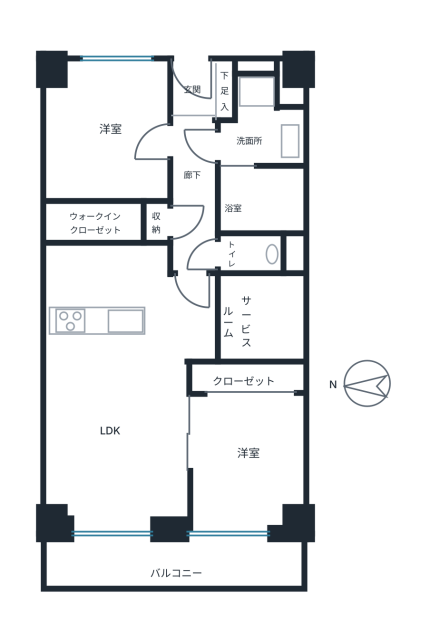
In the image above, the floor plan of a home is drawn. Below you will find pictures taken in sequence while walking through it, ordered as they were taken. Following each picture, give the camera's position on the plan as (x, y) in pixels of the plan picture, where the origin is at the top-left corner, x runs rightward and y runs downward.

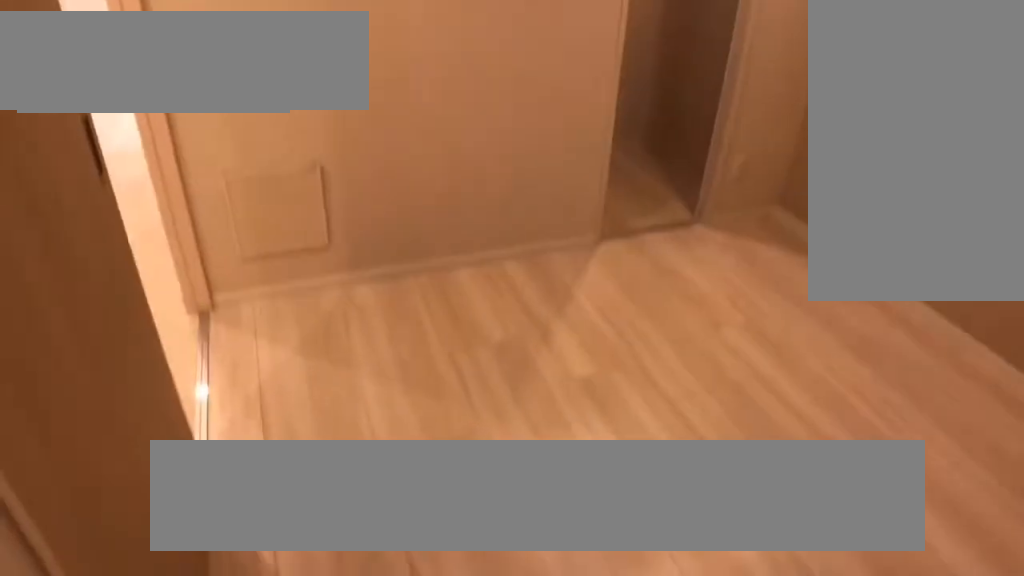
(110, 119)
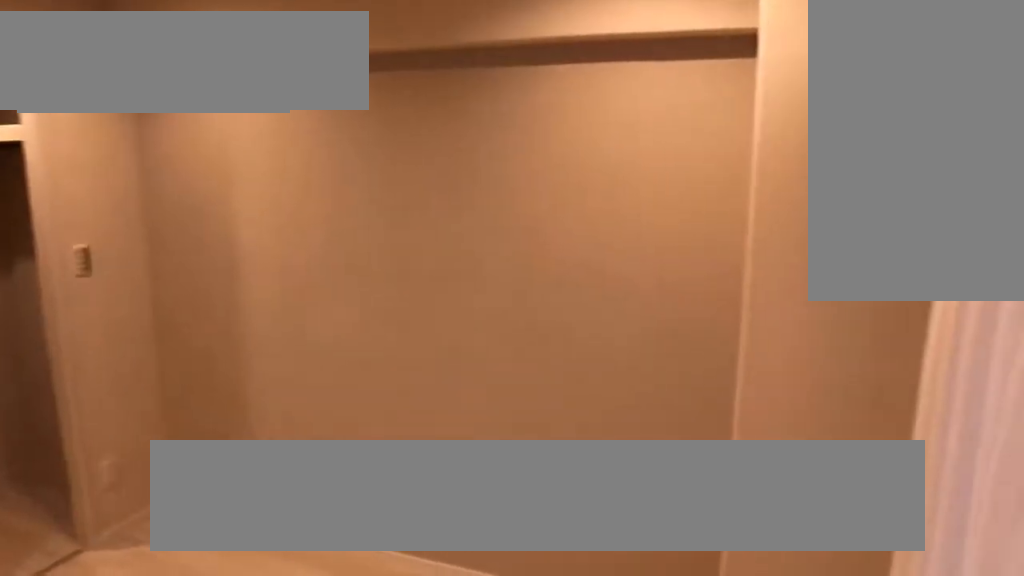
(111, 119)
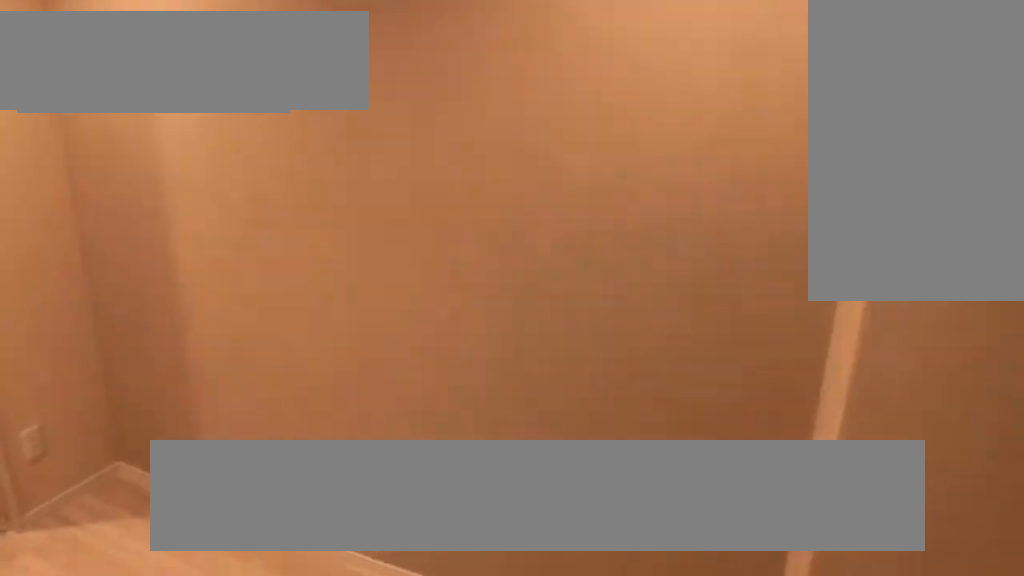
(111, 119)
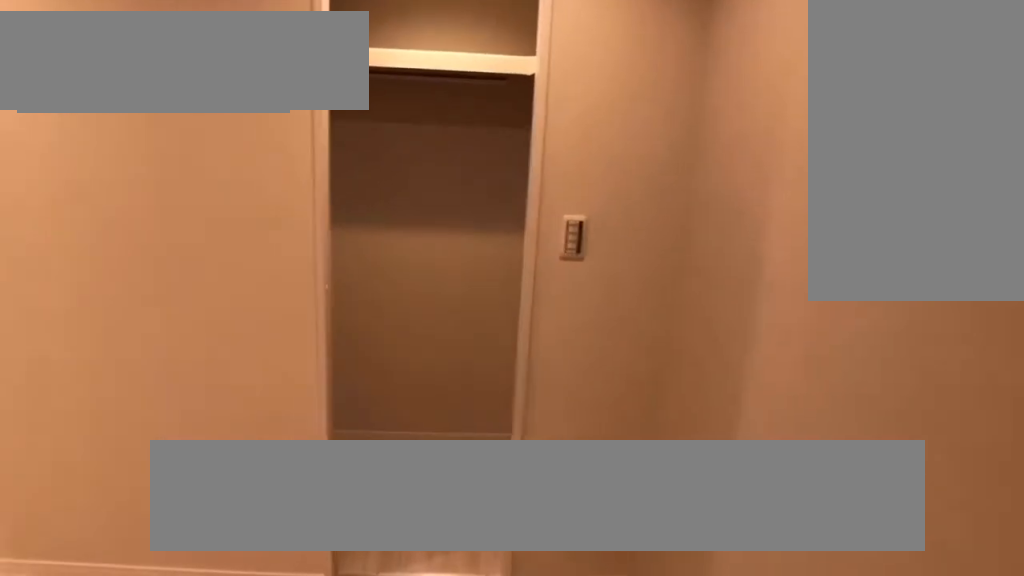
(111, 119)
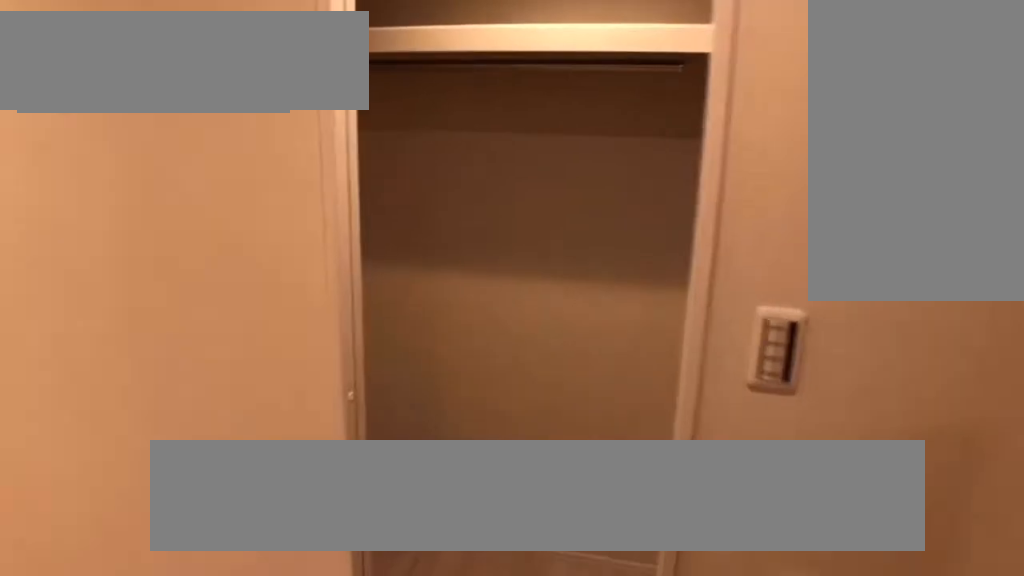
(110, 119)
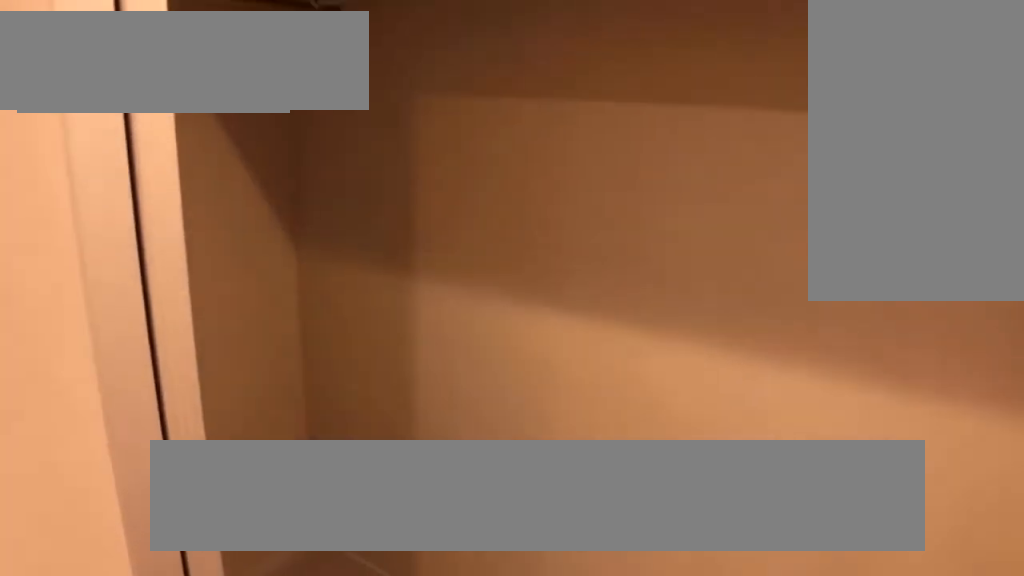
(111, 119)
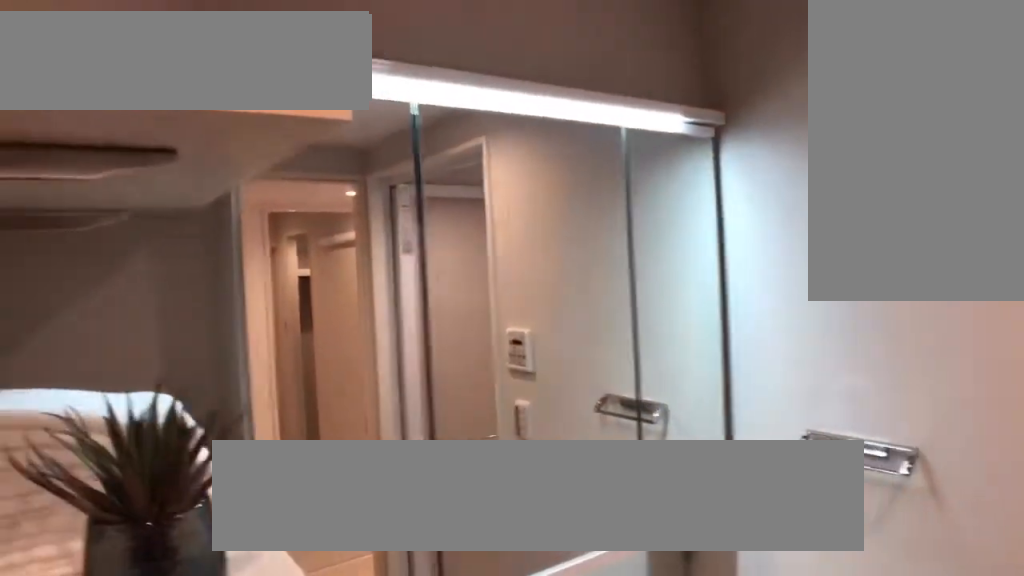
(261, 166)
